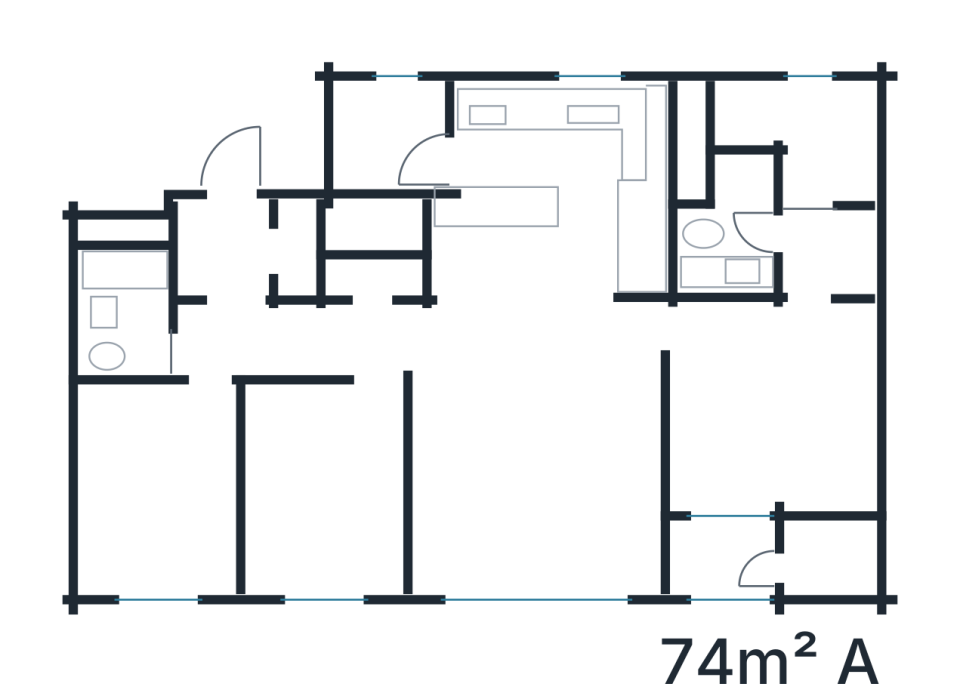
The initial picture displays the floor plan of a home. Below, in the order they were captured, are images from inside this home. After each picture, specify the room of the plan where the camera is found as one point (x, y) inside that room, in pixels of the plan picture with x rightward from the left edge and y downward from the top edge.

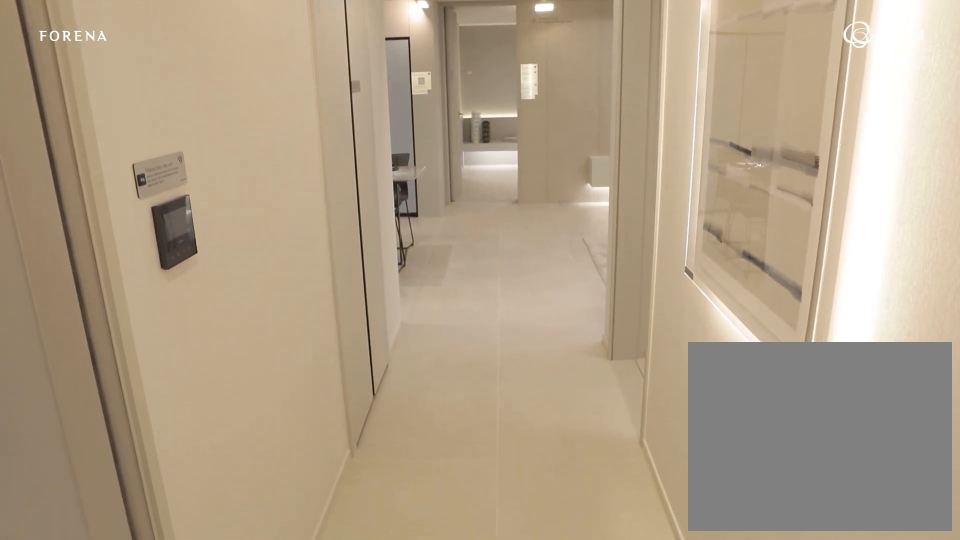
(342, 340)
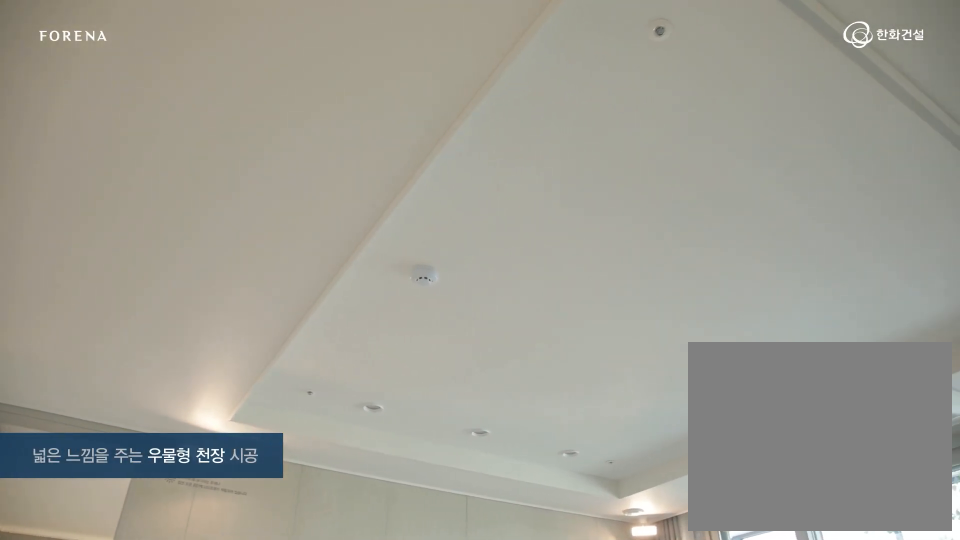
(544, 463)
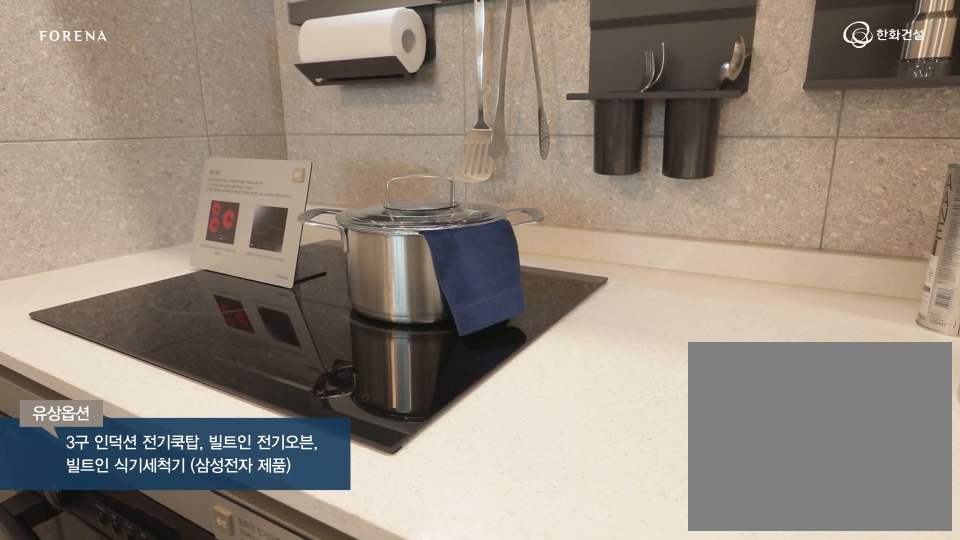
(527, 269)
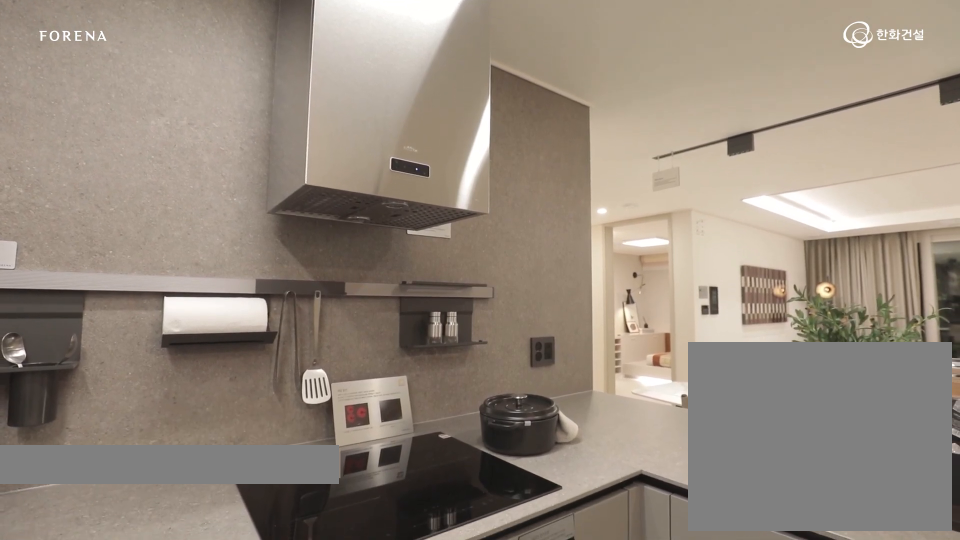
(527, 269)
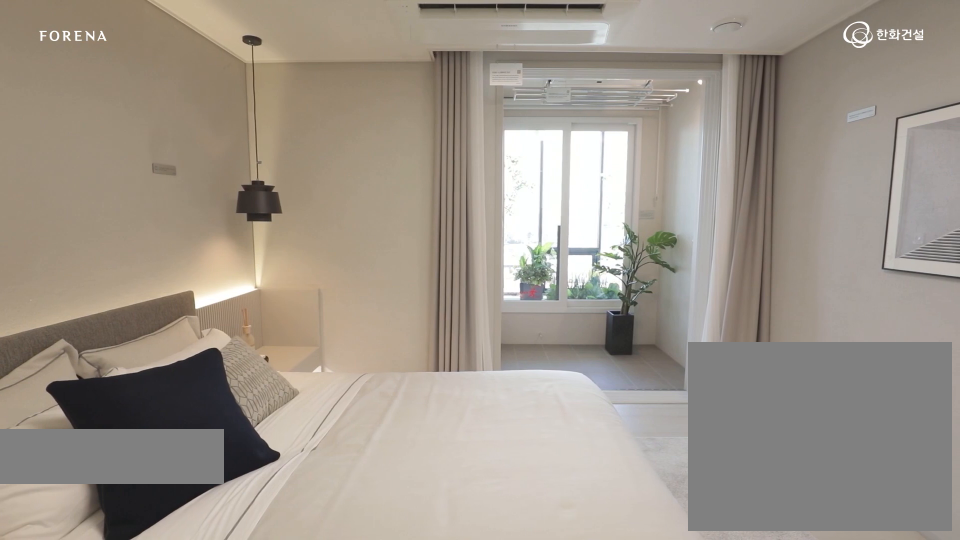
(775, 395)
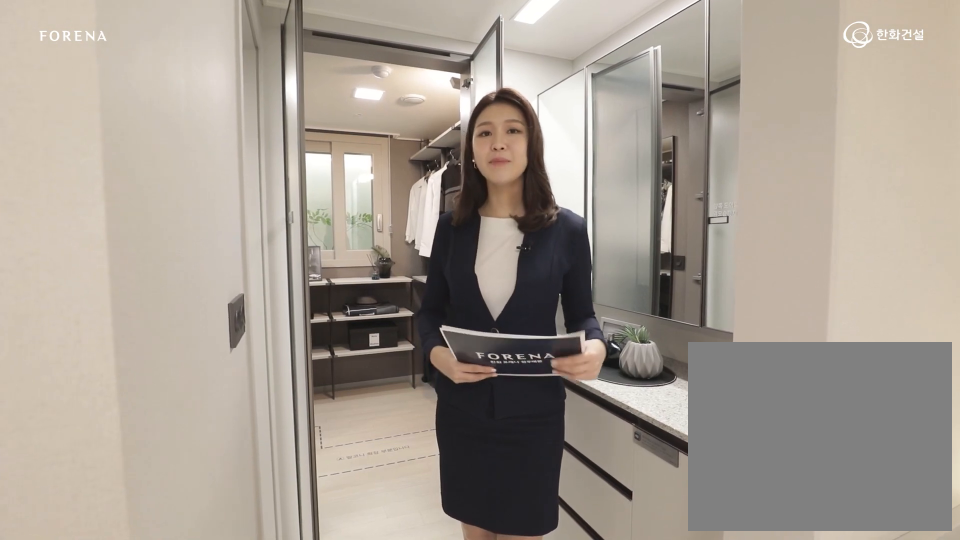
(775, 395)
